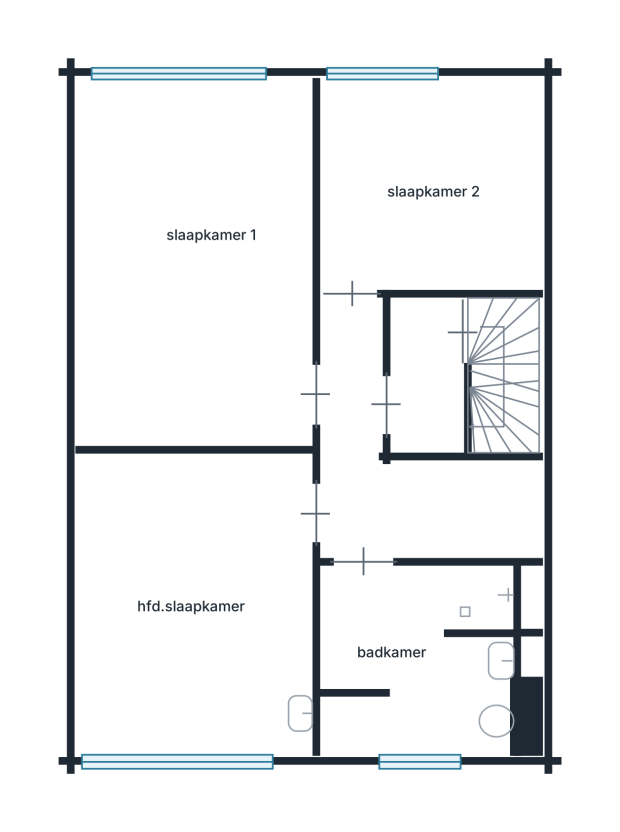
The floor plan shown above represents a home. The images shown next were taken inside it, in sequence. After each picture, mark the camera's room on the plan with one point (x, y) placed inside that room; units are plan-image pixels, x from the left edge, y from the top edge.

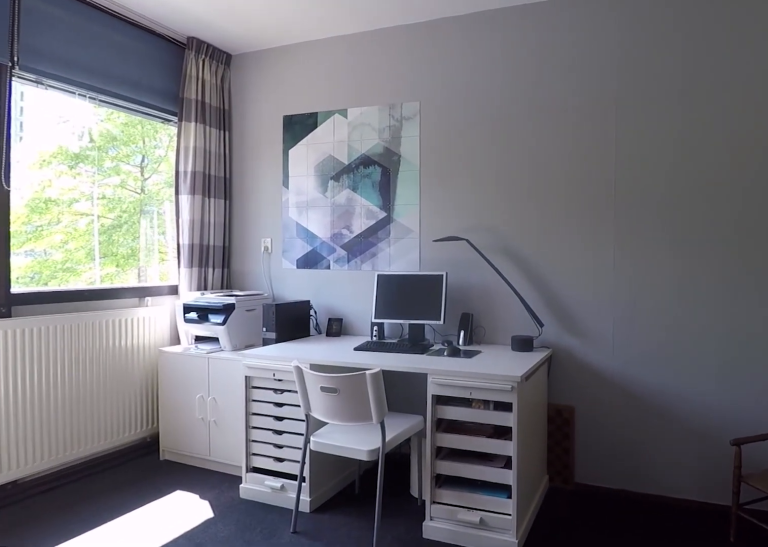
(196, 605)
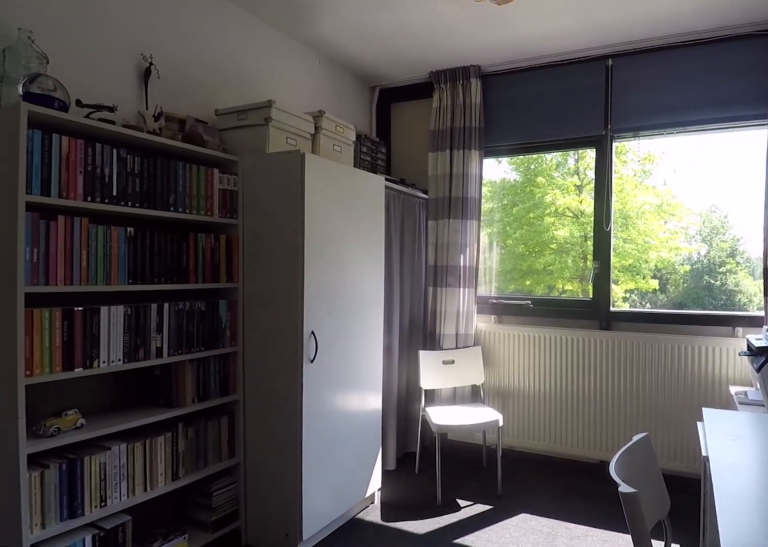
(196, 605)
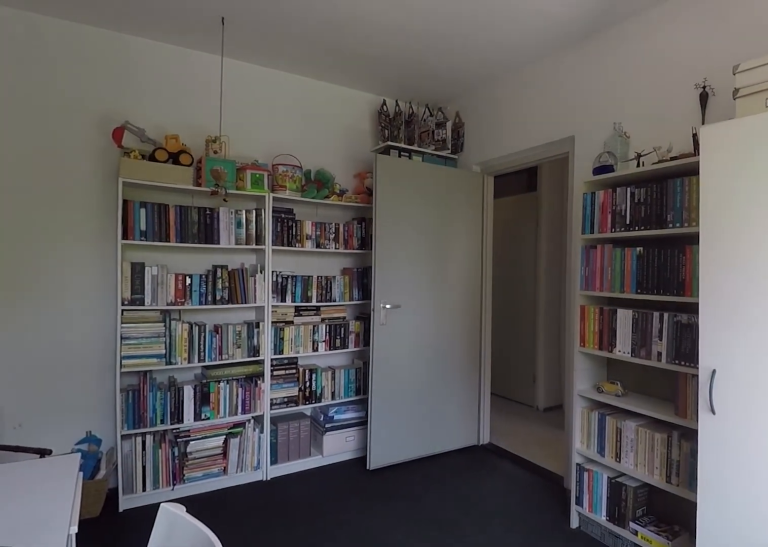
(299, 714)
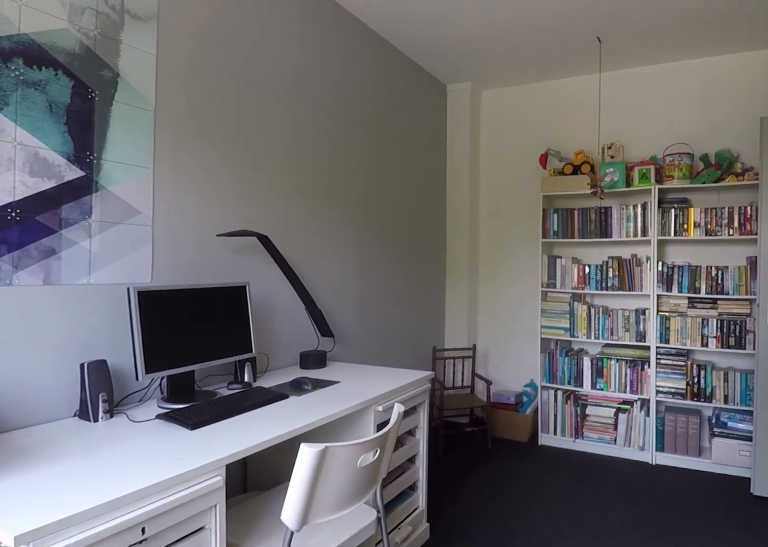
(197, 604)
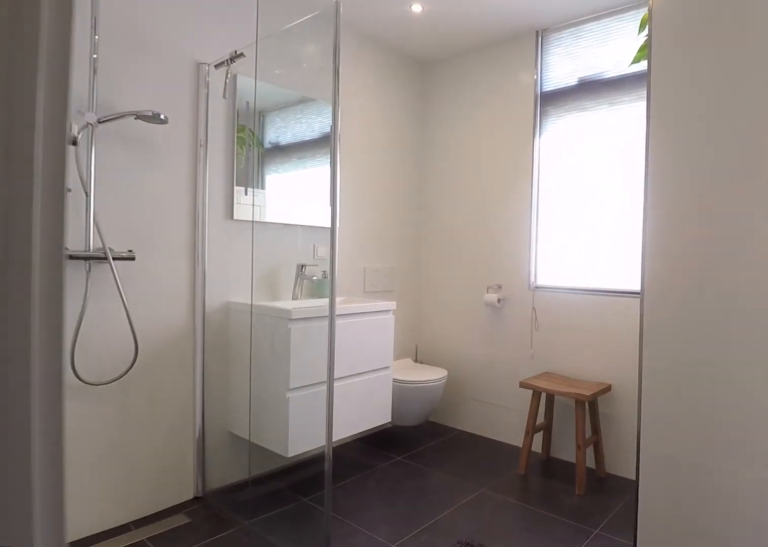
(416, 656)
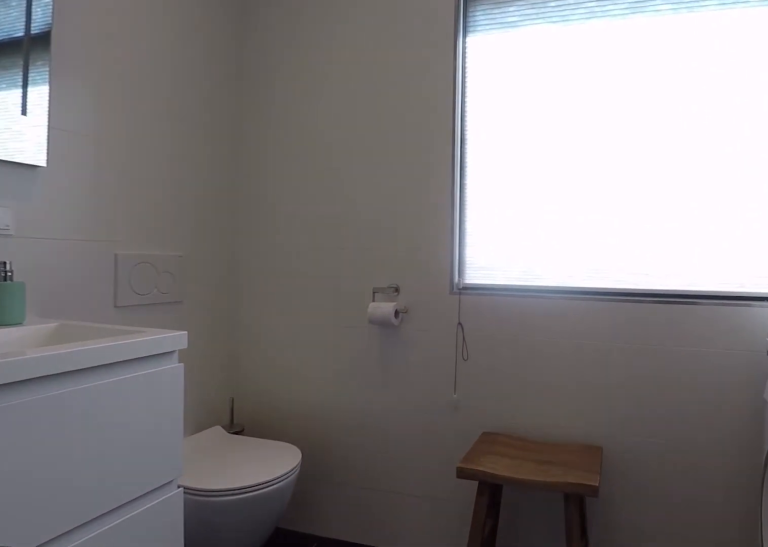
(416, 656)
